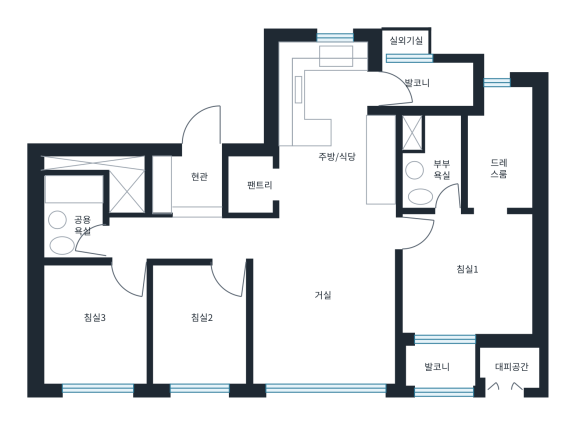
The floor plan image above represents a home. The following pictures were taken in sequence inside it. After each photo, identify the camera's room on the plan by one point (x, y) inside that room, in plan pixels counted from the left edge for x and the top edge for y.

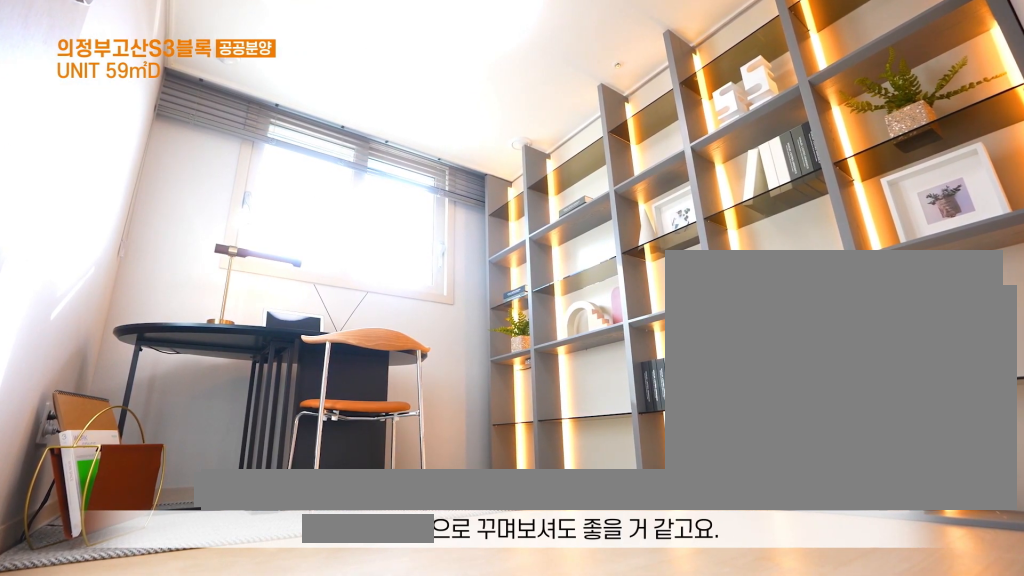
(202, 308)
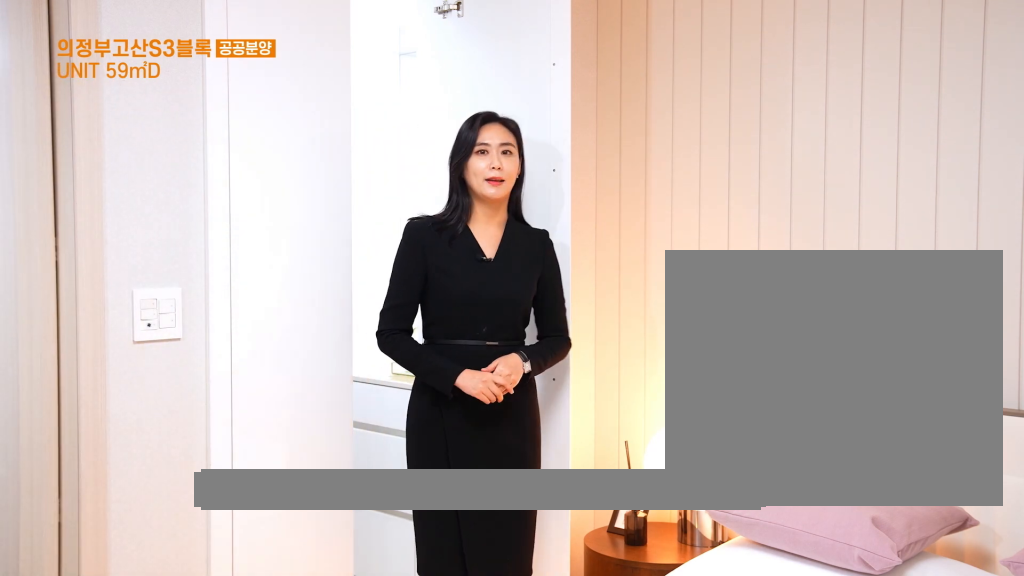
(466, 260)
